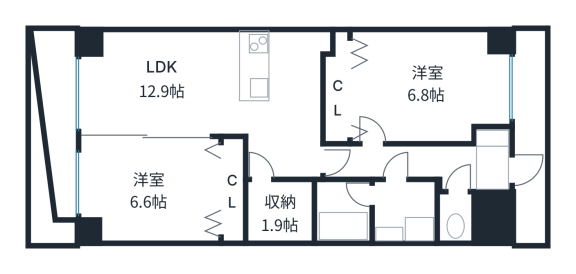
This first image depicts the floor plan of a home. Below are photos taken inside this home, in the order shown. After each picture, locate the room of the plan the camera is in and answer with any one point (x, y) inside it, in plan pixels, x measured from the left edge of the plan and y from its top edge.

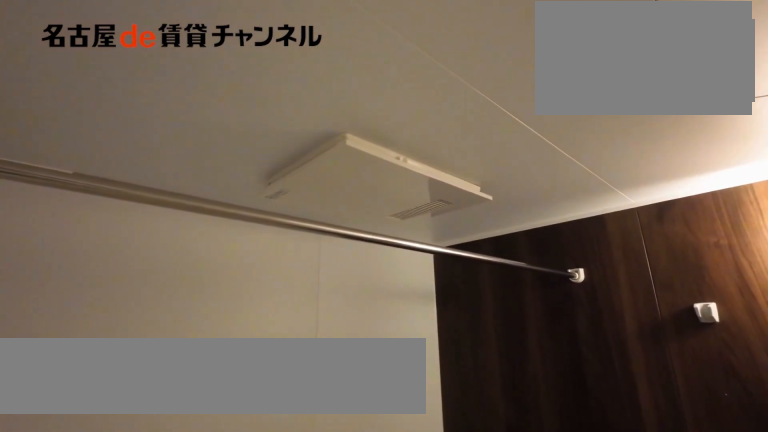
(342, 211)
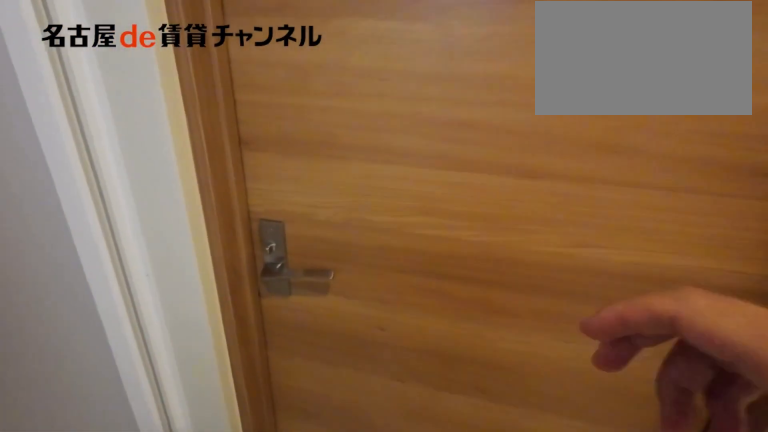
(404, 163)
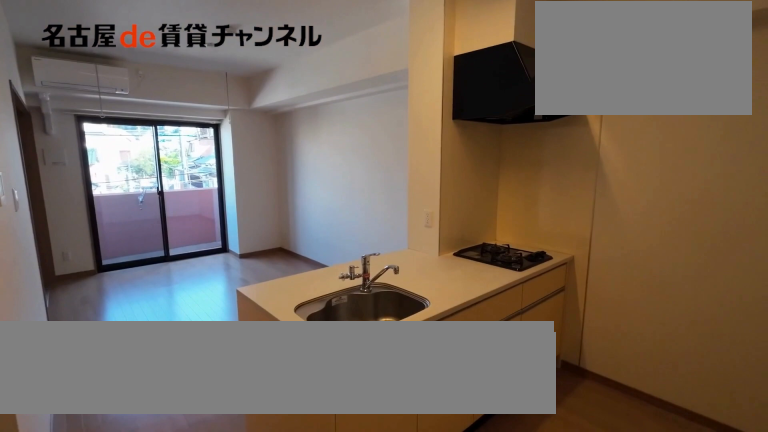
(286, 65)
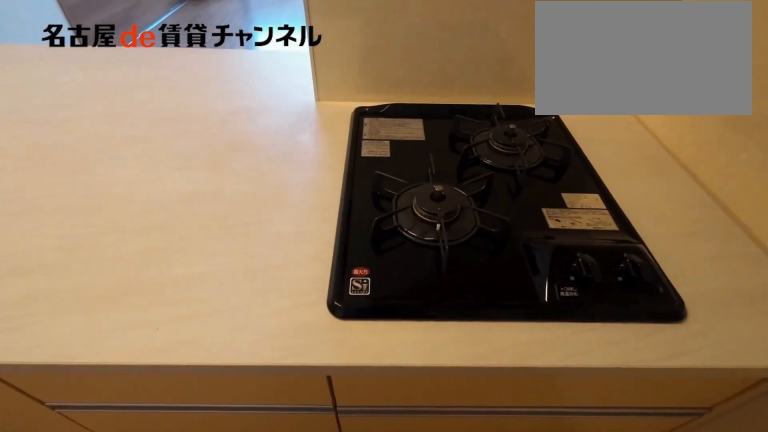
(286, 65)
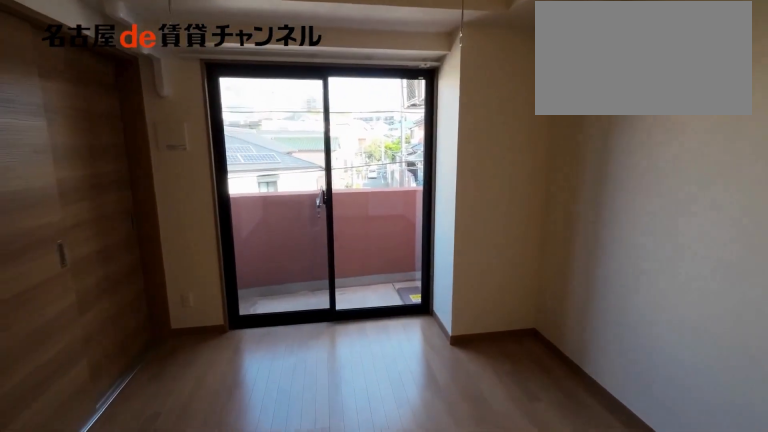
(212, 91)
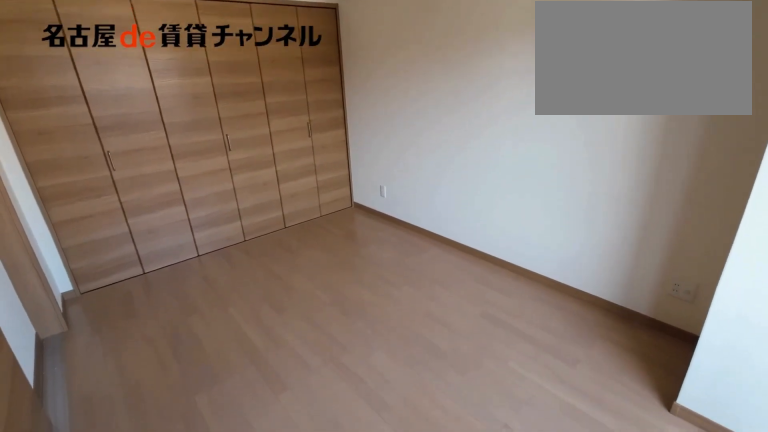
(152, 189)
